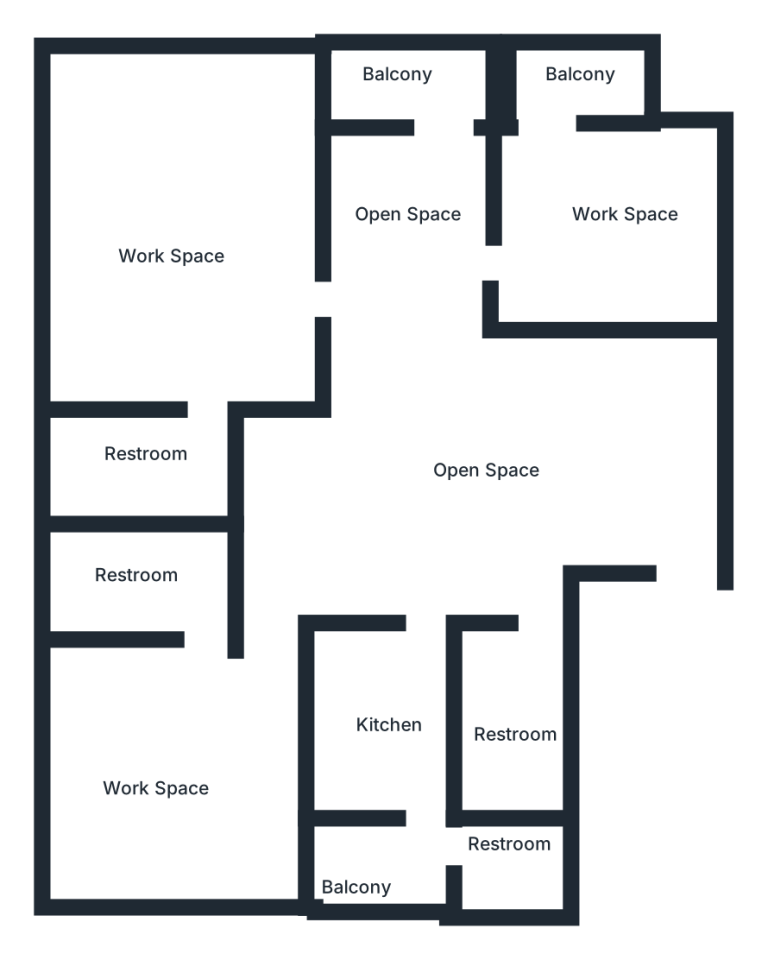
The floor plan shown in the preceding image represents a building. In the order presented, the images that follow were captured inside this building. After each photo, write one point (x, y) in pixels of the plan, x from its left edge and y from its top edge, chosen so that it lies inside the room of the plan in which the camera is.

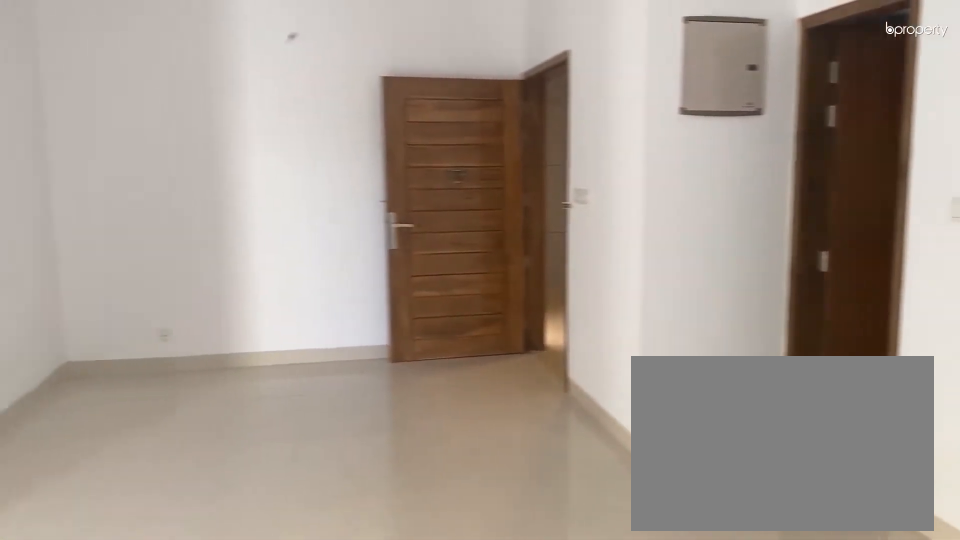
(439, 424)
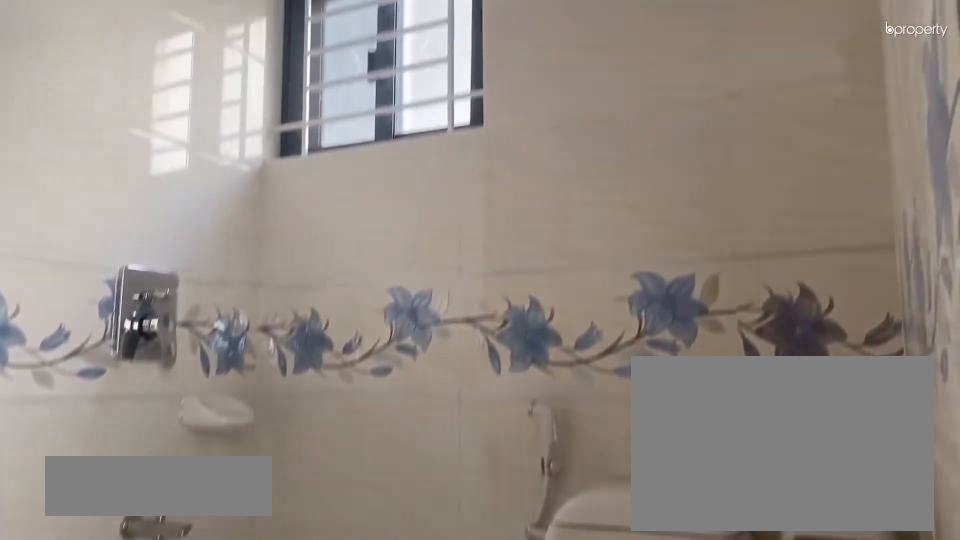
(153, 464)
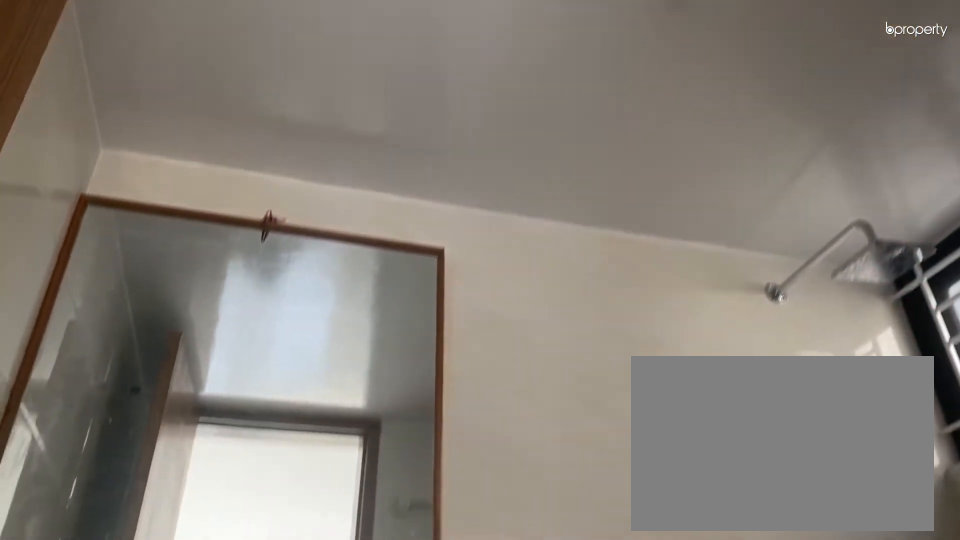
(153, 464)
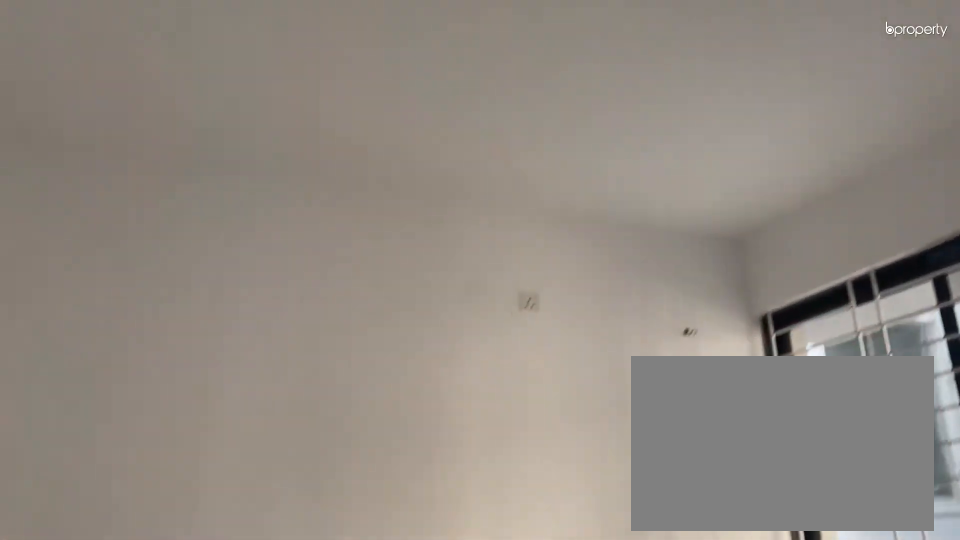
(181, 749)
